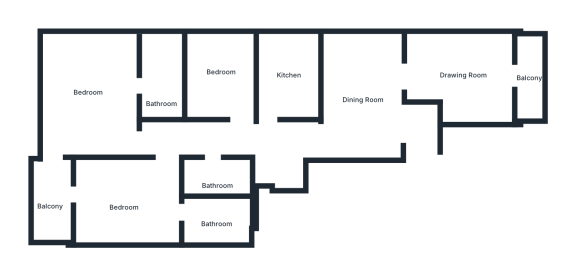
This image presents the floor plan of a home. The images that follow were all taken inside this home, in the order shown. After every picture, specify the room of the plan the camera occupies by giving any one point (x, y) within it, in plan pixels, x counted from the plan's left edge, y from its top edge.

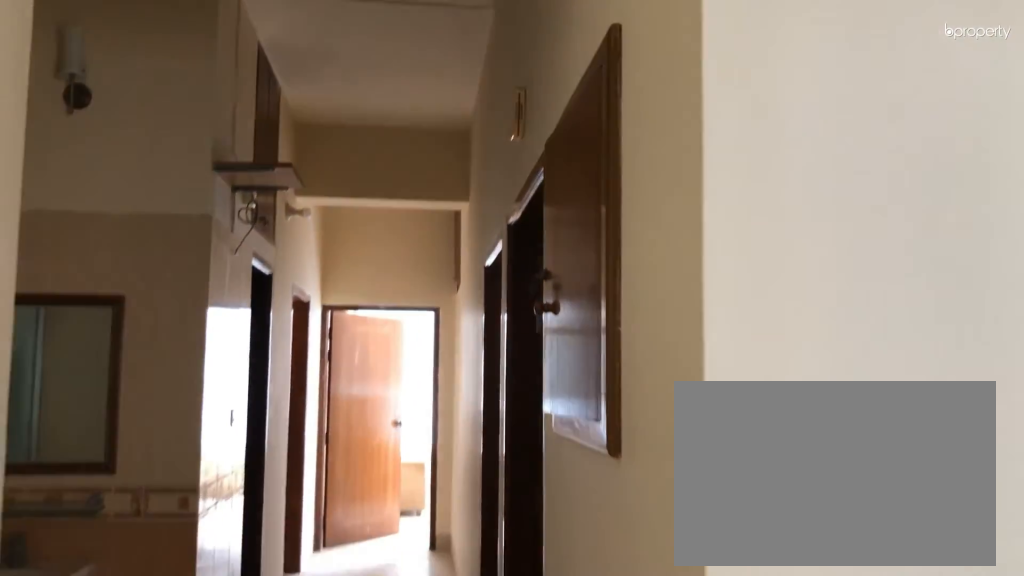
(366, 98)
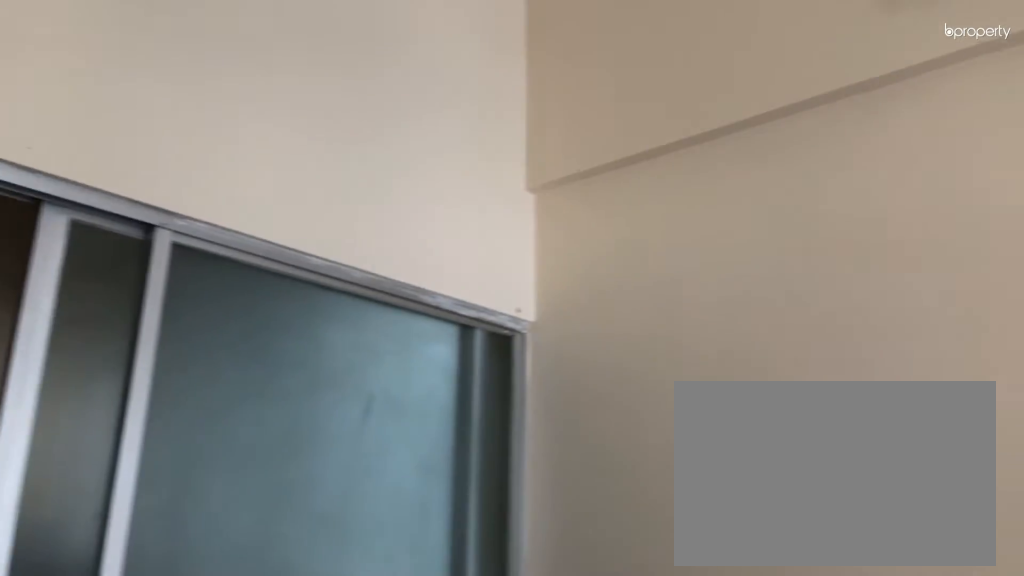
(467, 76)
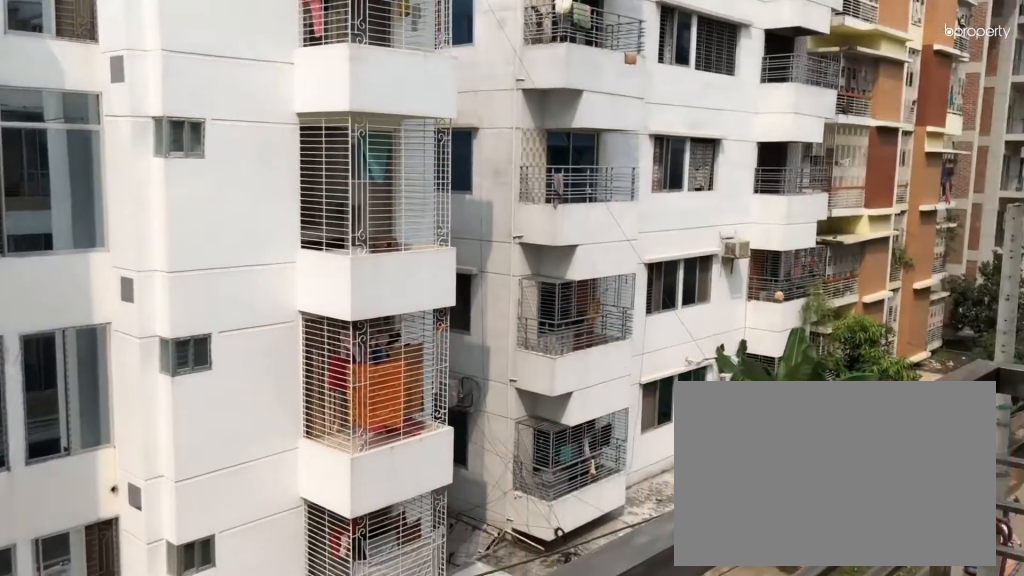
(531, 86)
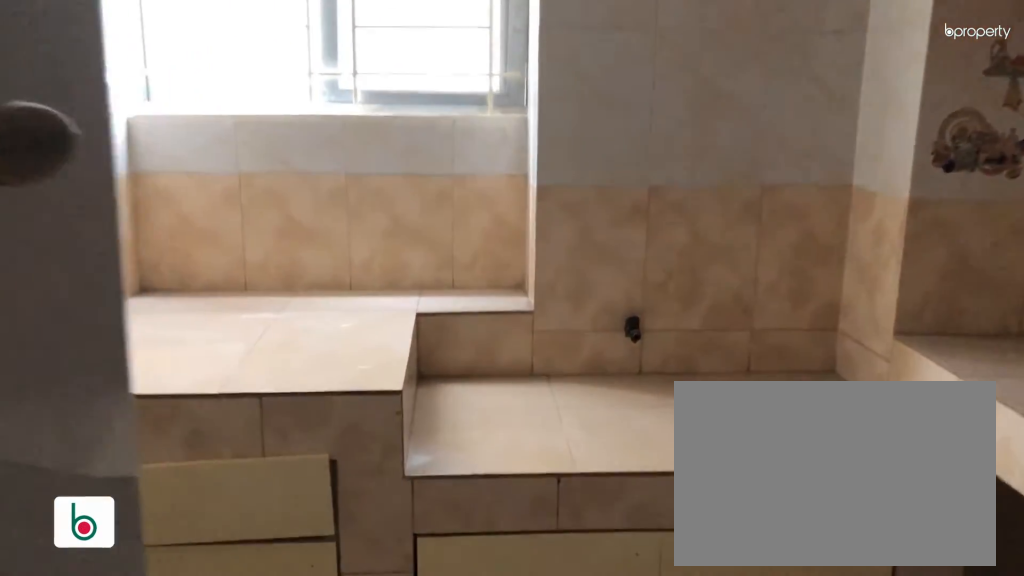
(292, 77)
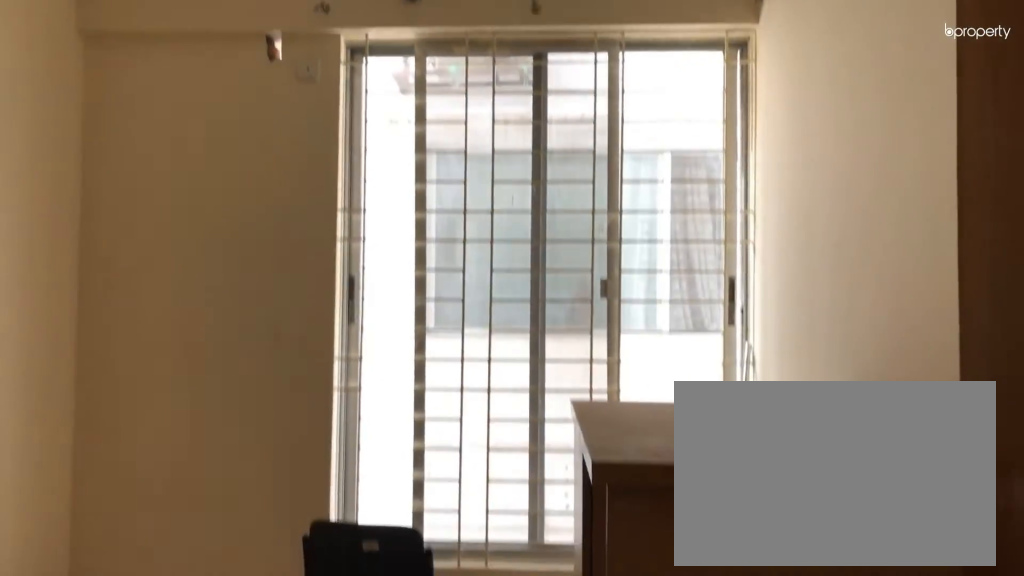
(223, 78)
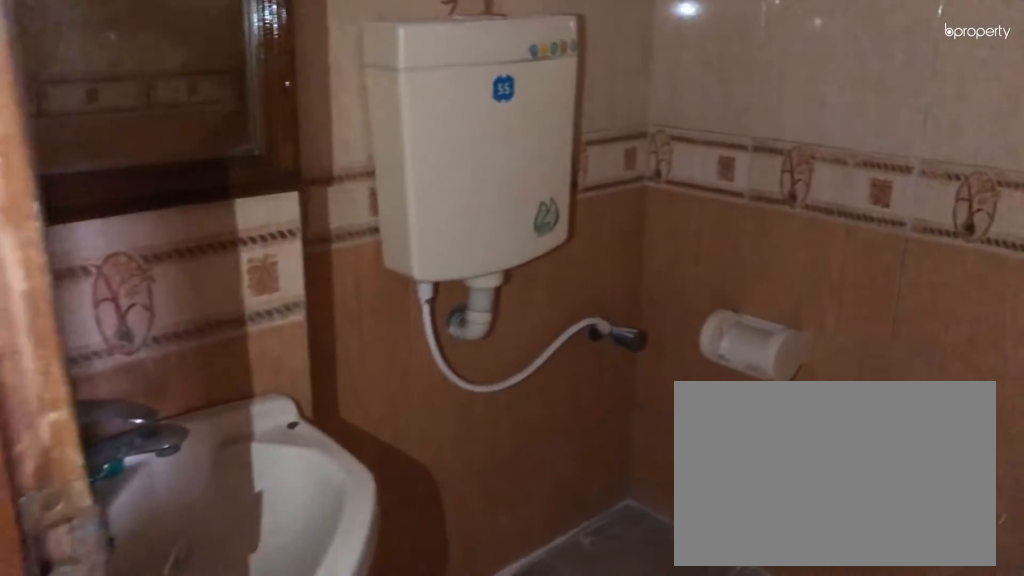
(219, 175)
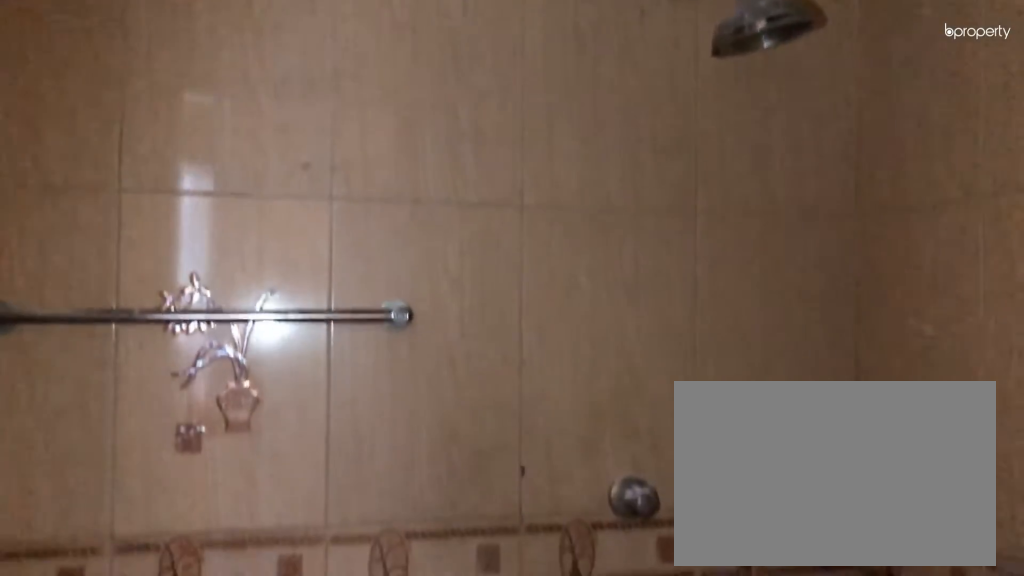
(219, 175)
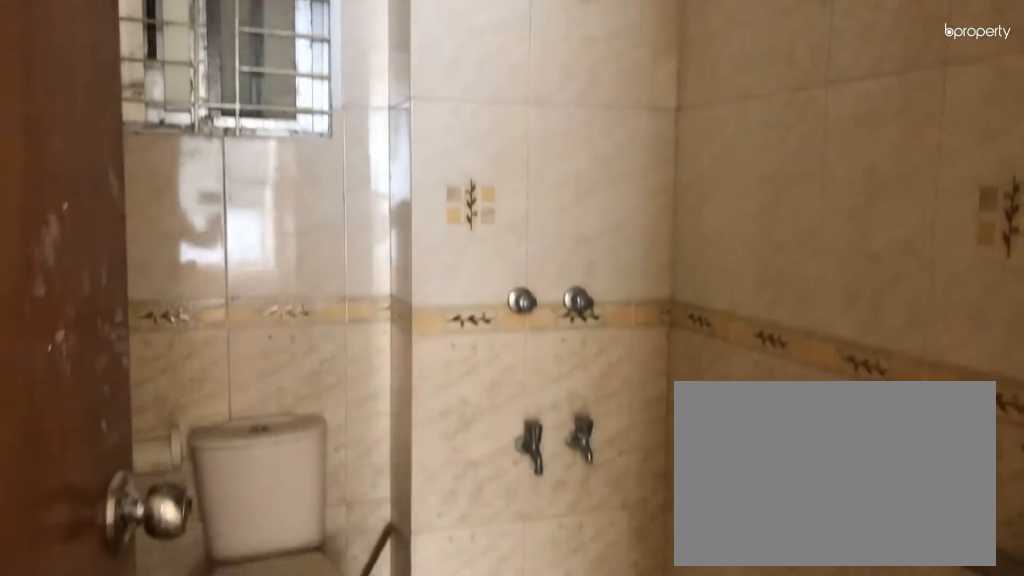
(218, 222)
